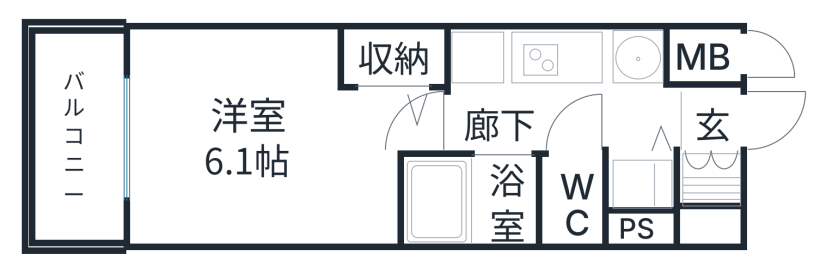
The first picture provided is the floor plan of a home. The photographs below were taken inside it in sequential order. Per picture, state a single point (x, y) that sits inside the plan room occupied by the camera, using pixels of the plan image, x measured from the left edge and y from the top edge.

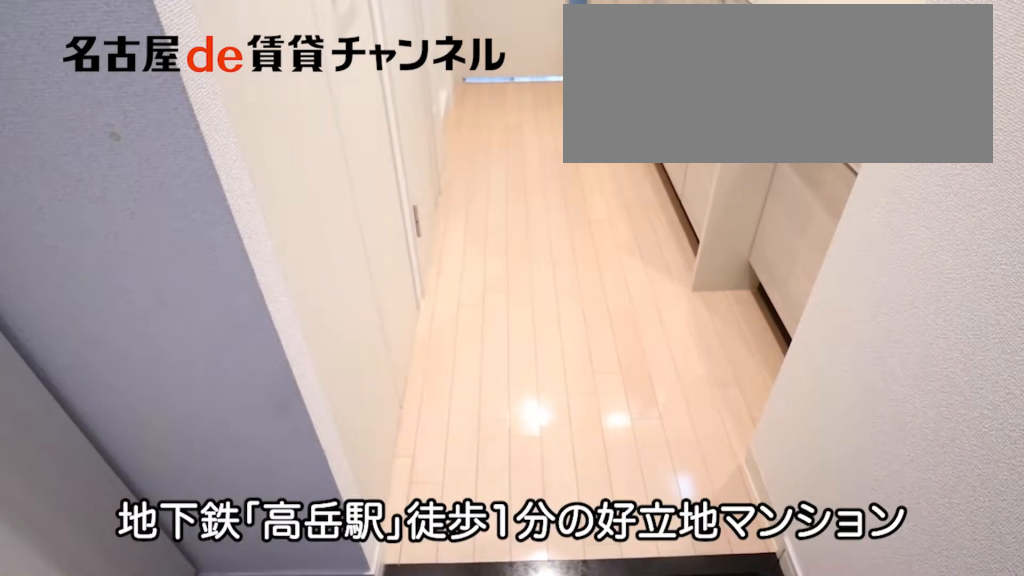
(710, 199)
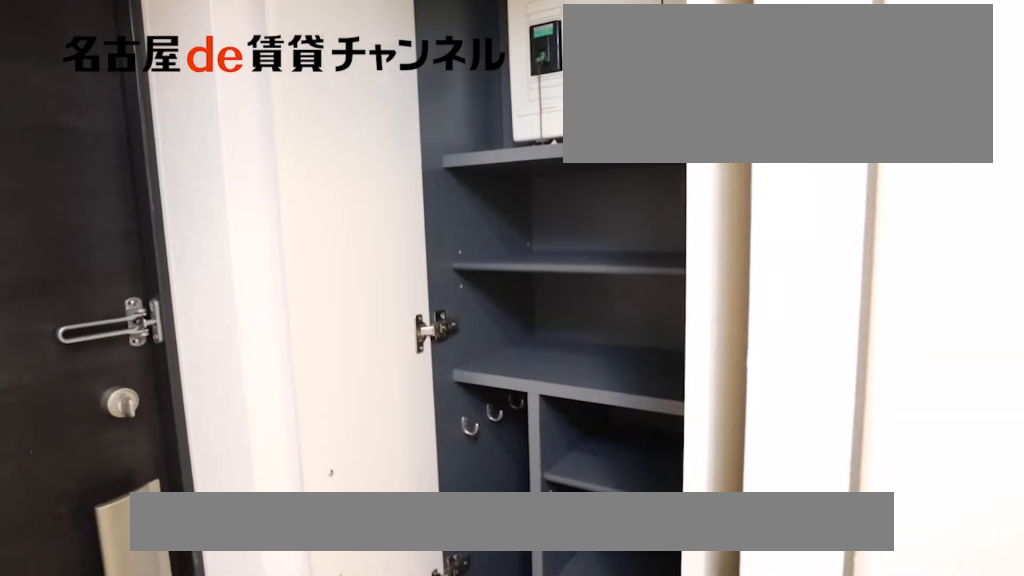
(710, 199)
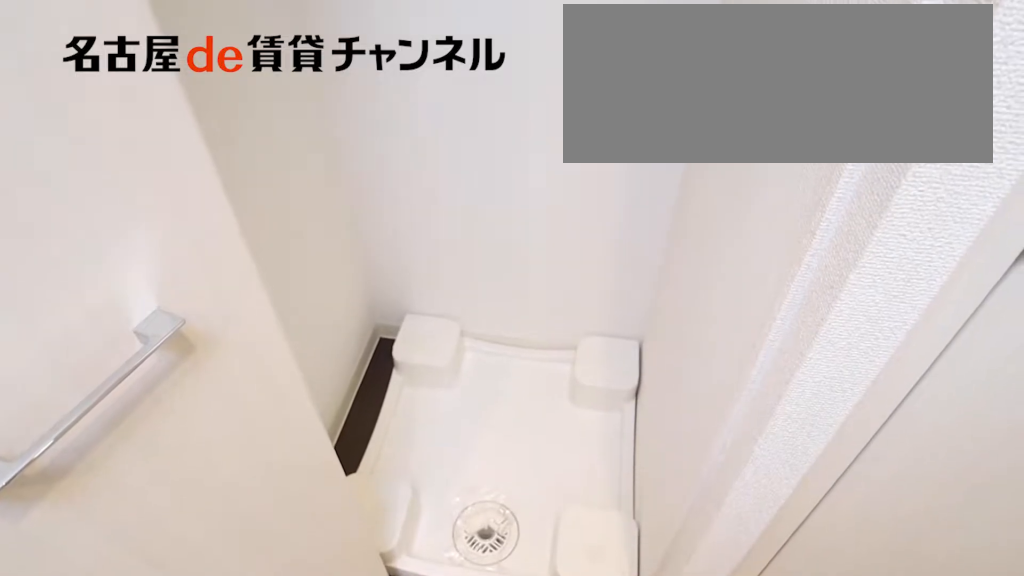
(642, 185)
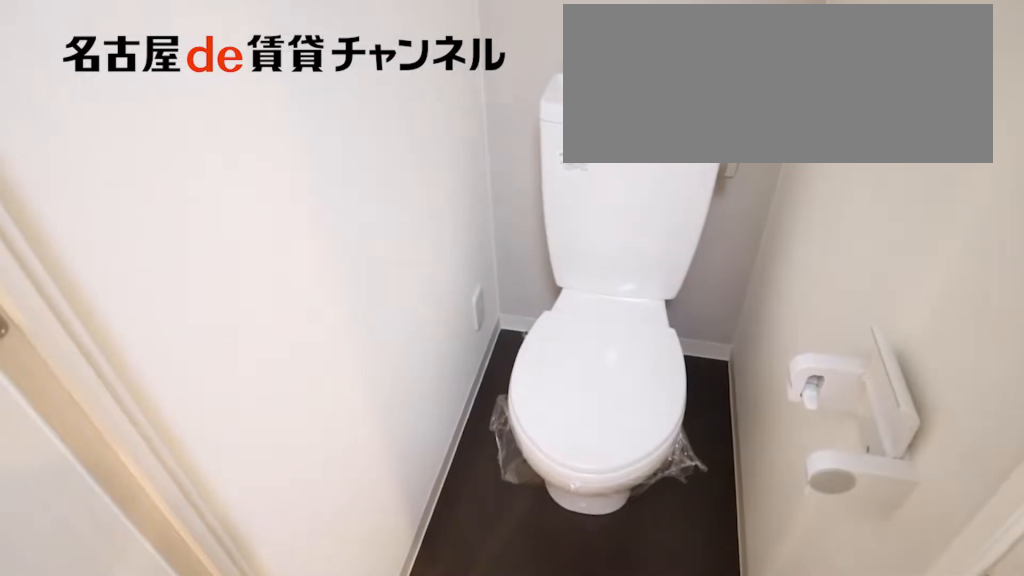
(571, 205)
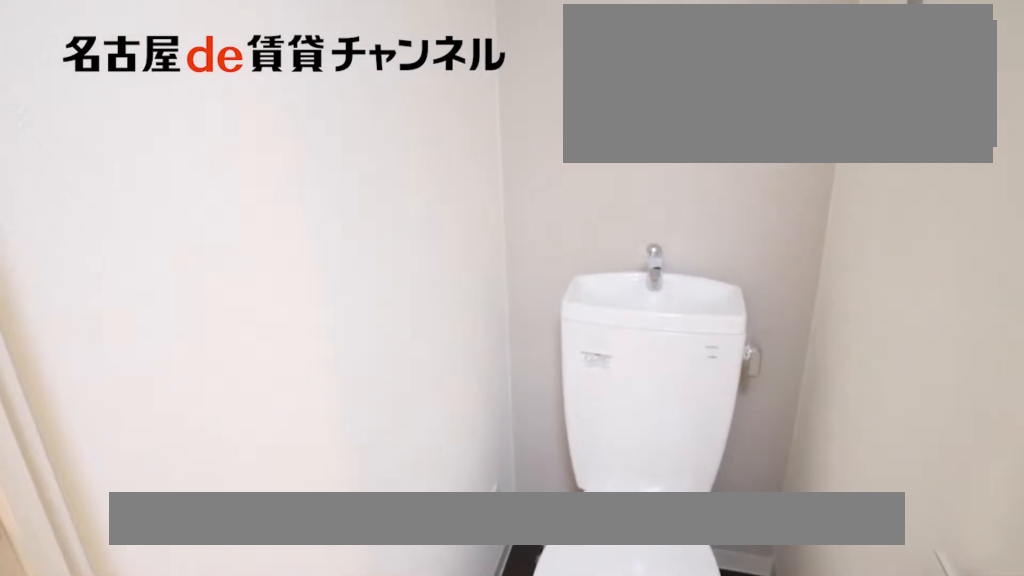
(571, 205)
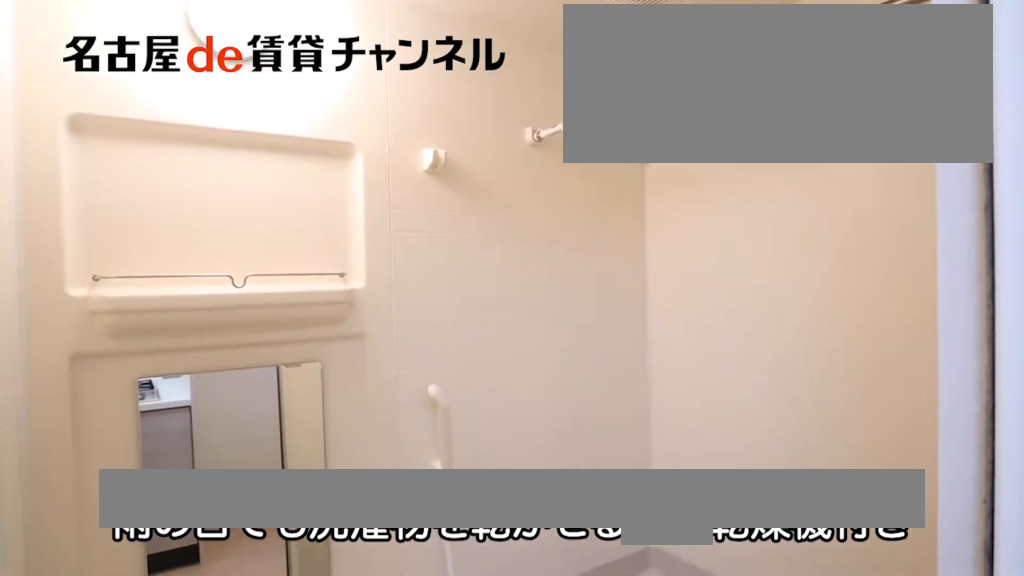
(466, 201)
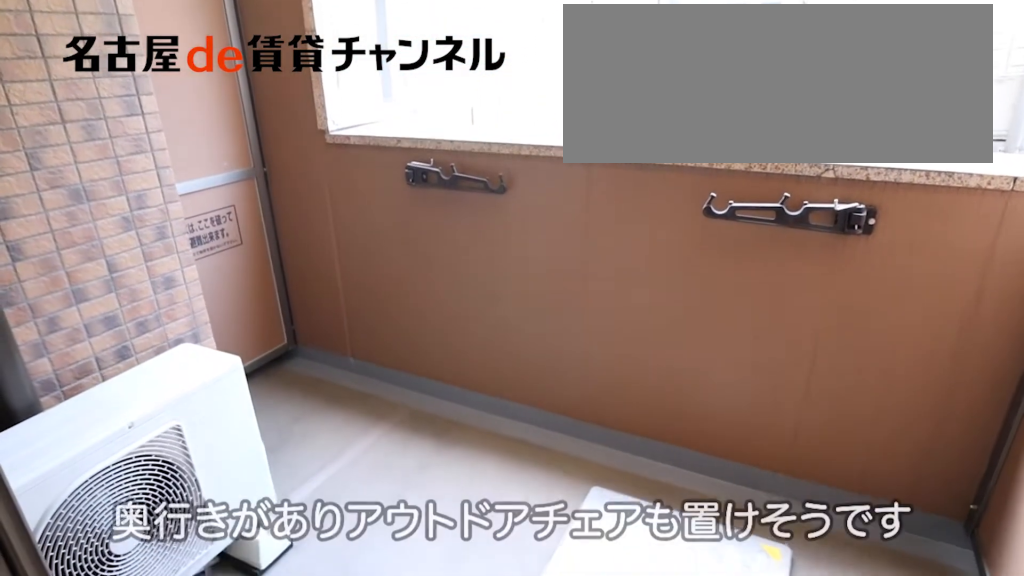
(79, 137)
